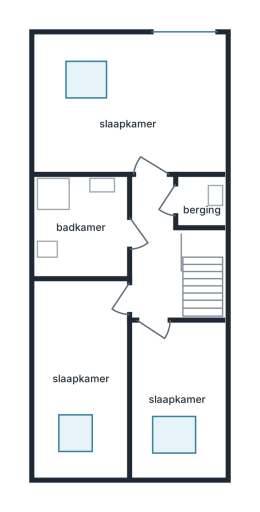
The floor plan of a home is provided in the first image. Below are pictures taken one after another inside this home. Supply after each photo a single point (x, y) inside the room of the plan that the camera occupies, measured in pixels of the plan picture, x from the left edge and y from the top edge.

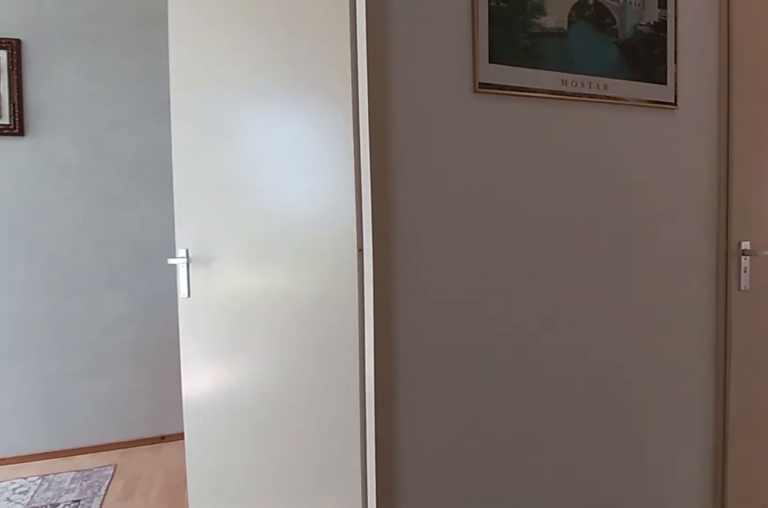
(155, 252)
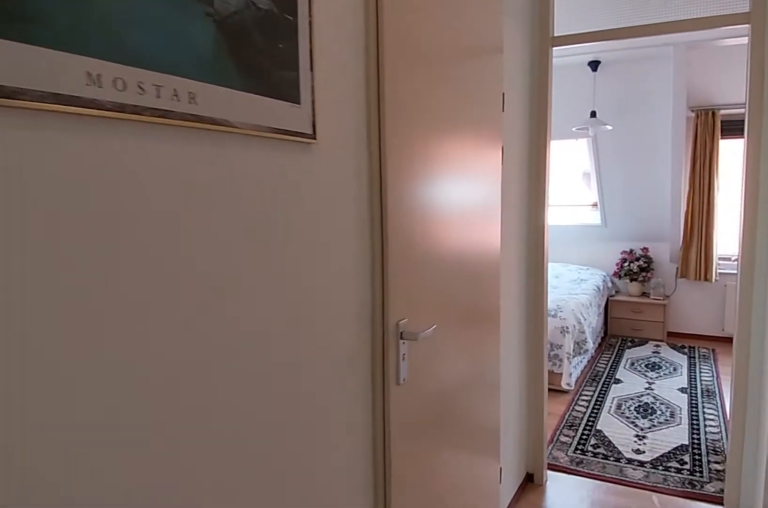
(155, 252)
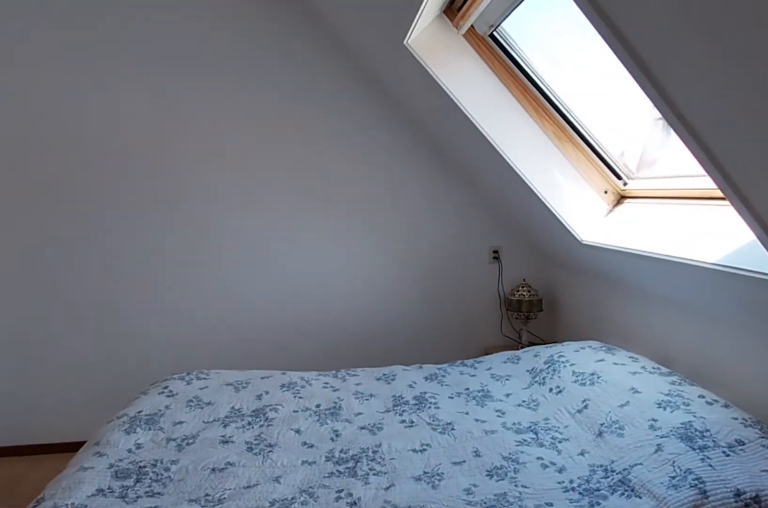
(134, 109)
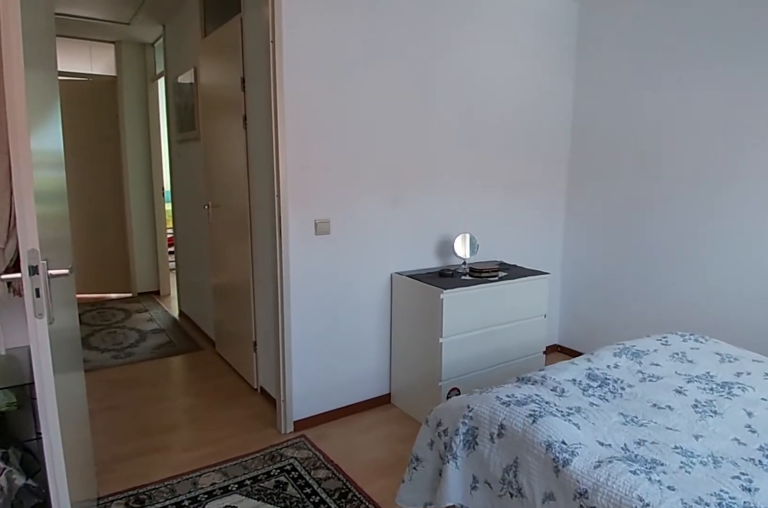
(134, 109)
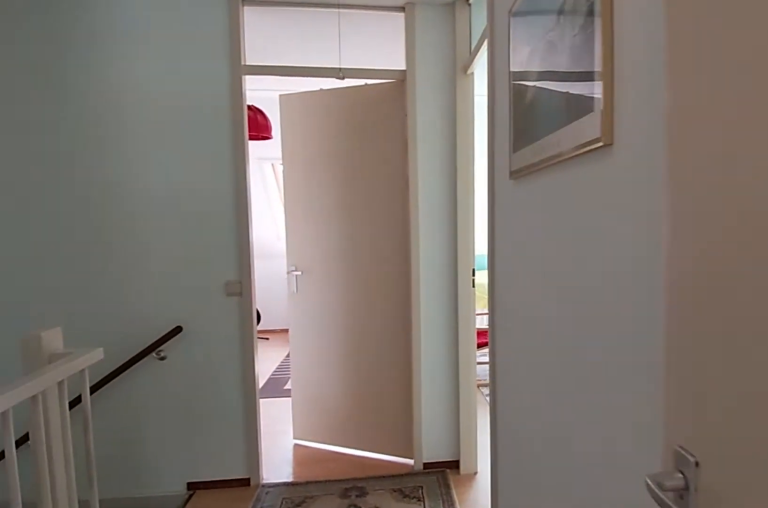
(155, 252)
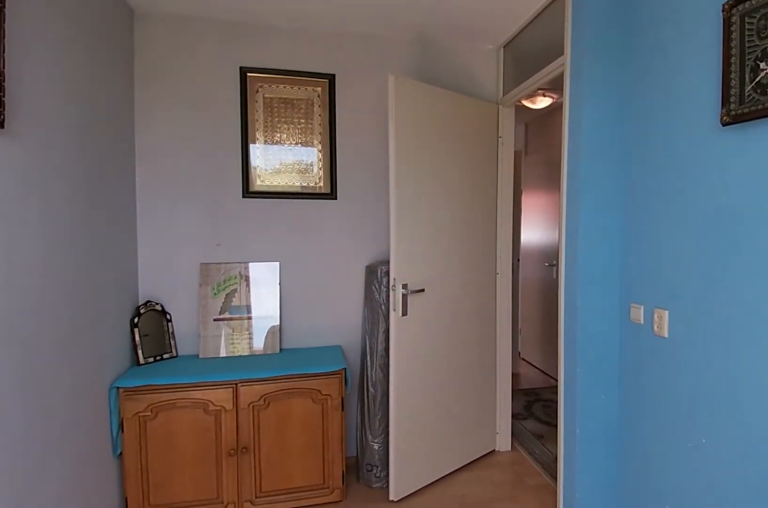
(82, 368)
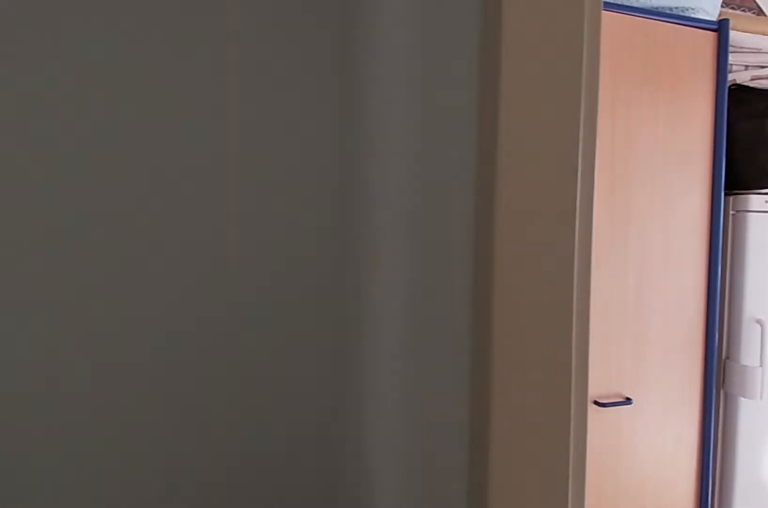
(155, 252)
